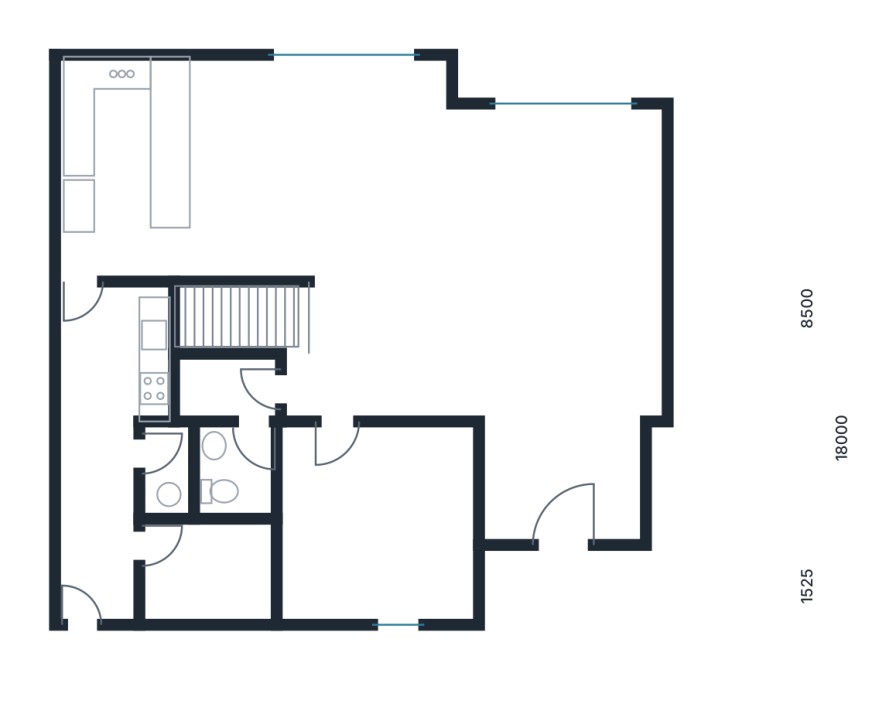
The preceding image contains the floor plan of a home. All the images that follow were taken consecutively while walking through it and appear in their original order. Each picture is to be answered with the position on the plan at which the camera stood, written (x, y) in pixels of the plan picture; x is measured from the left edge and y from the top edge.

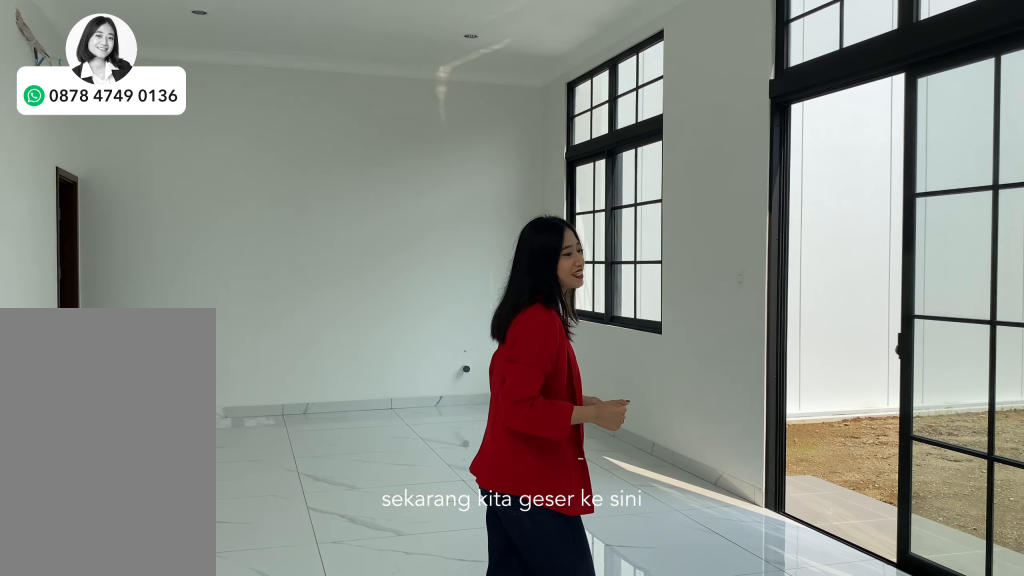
(548, 333)
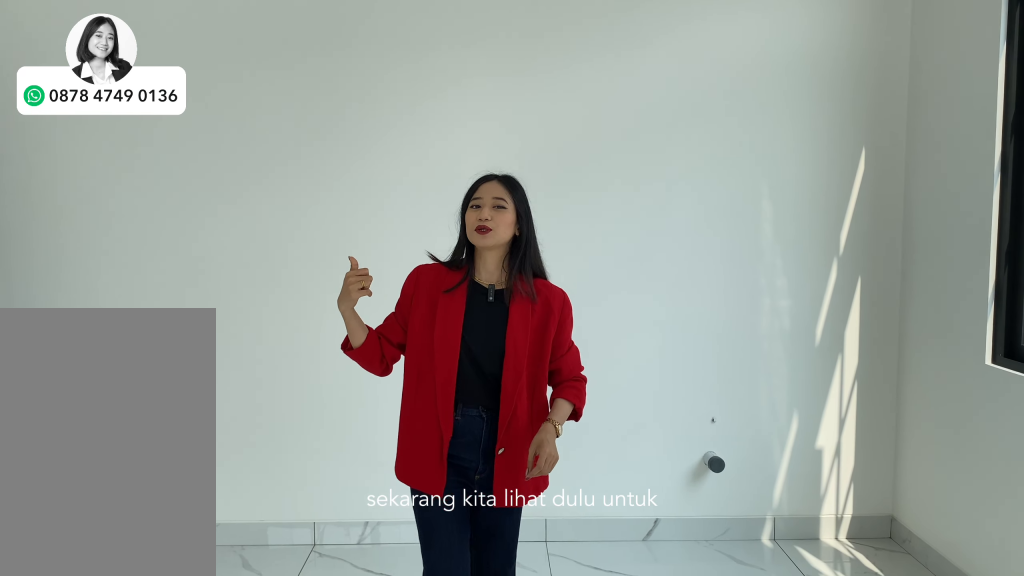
(155, 164)
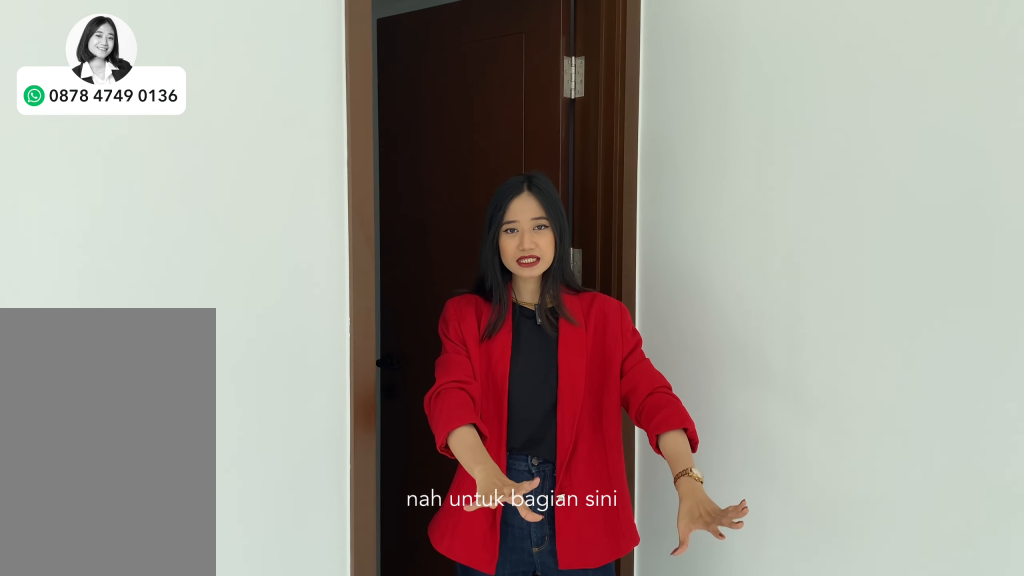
(157, 166)
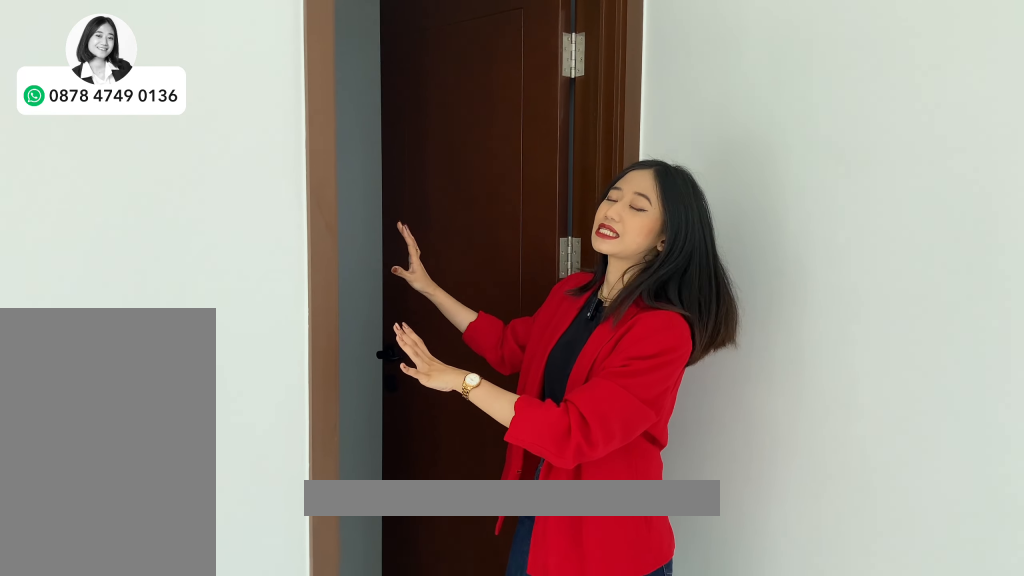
(155, 164)
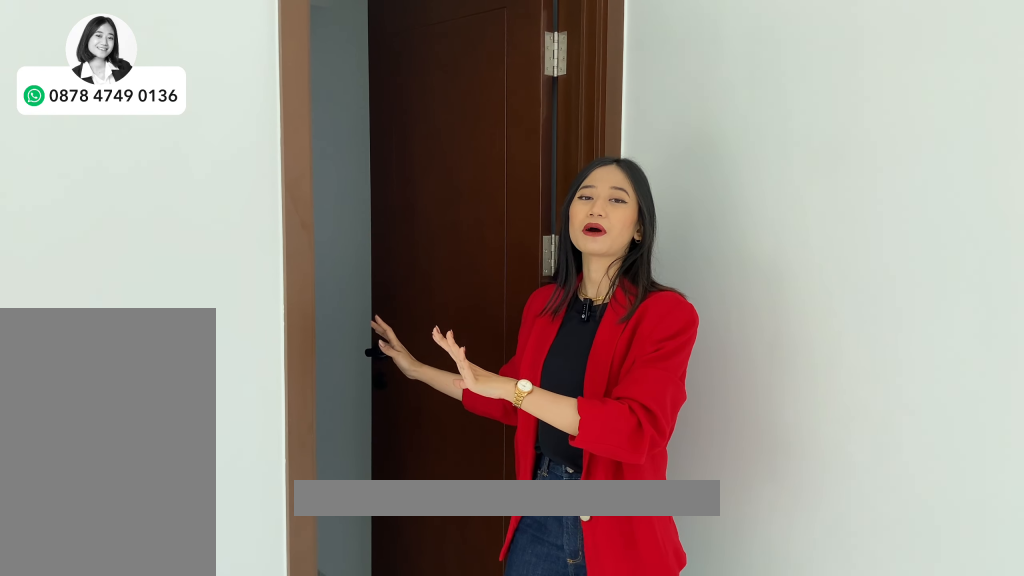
(157, 166)
